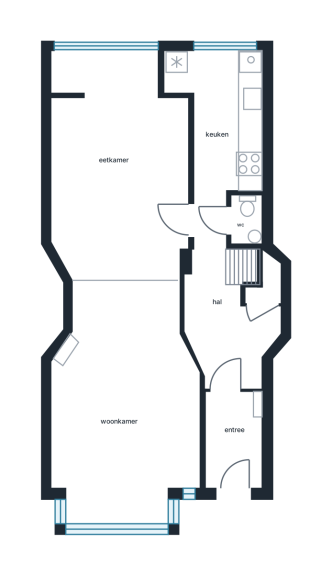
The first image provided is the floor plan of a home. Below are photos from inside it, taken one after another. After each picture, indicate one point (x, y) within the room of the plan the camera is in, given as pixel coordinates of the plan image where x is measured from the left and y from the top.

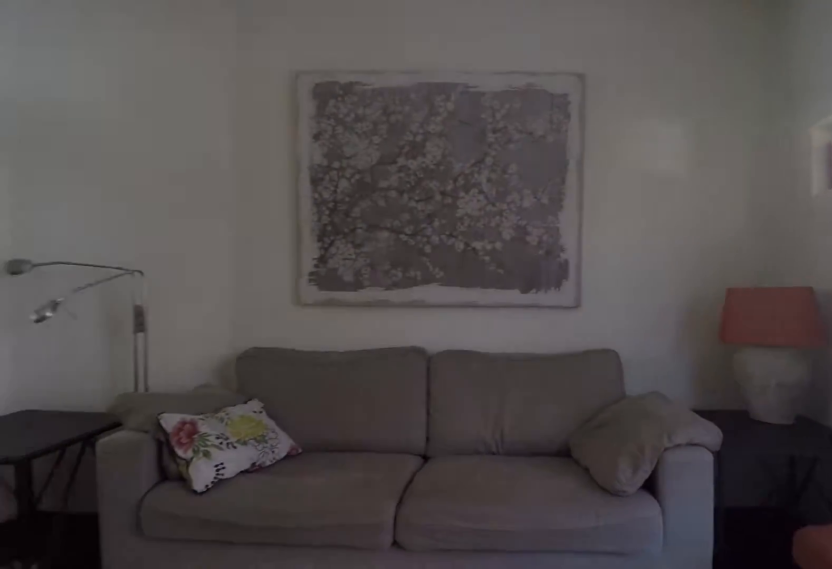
(129, 318)
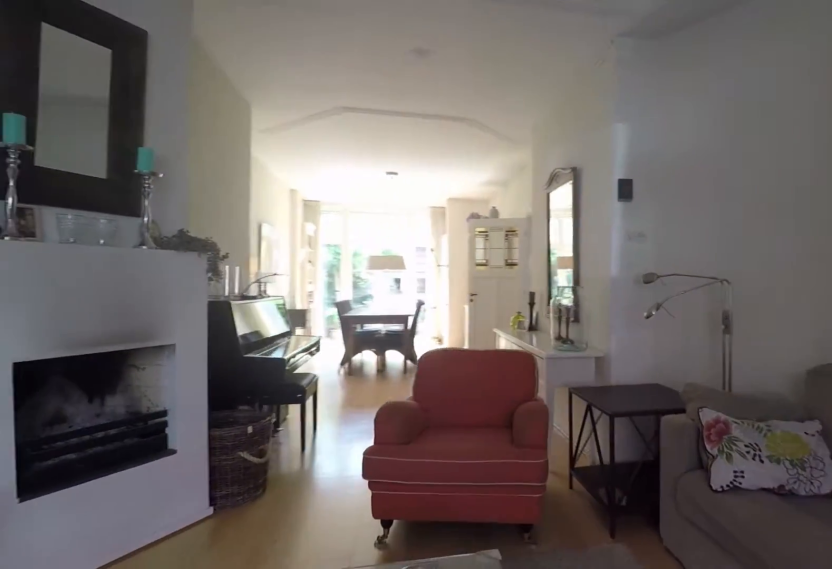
(129, 318)
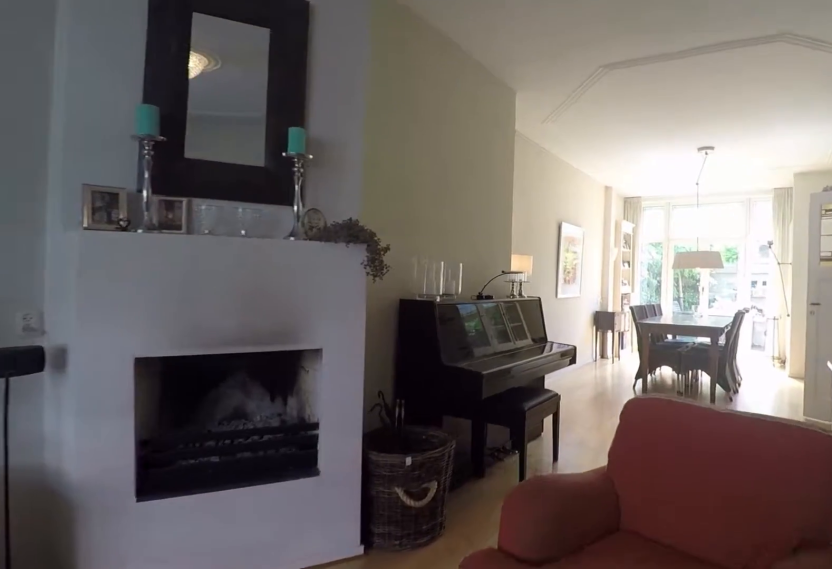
(129, 318)
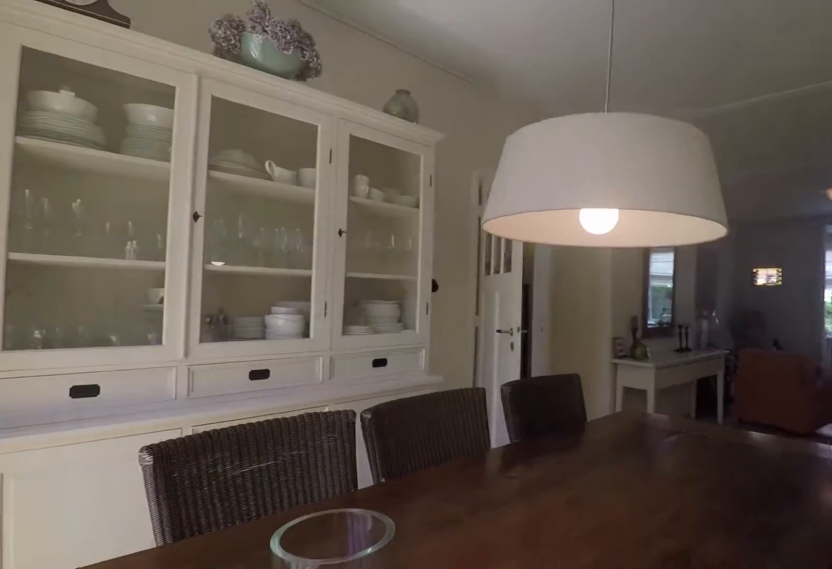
(117, 169)
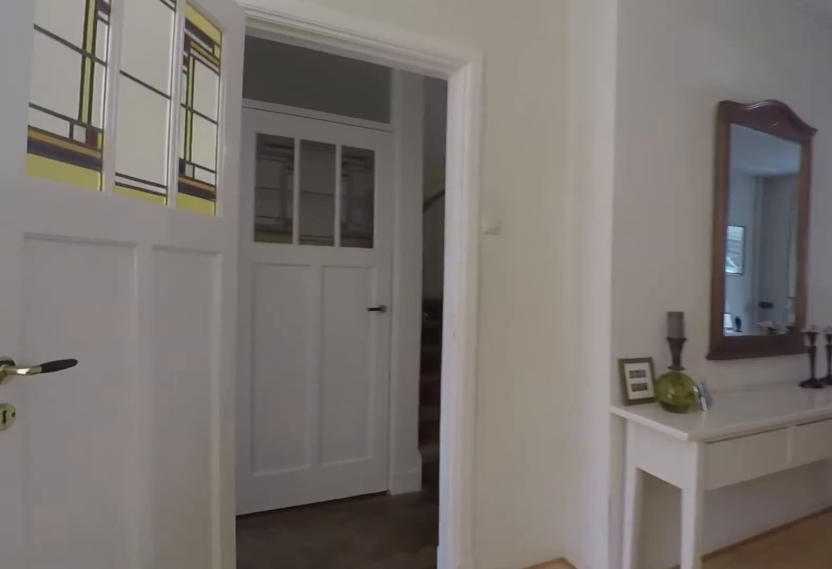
(117, 169)
